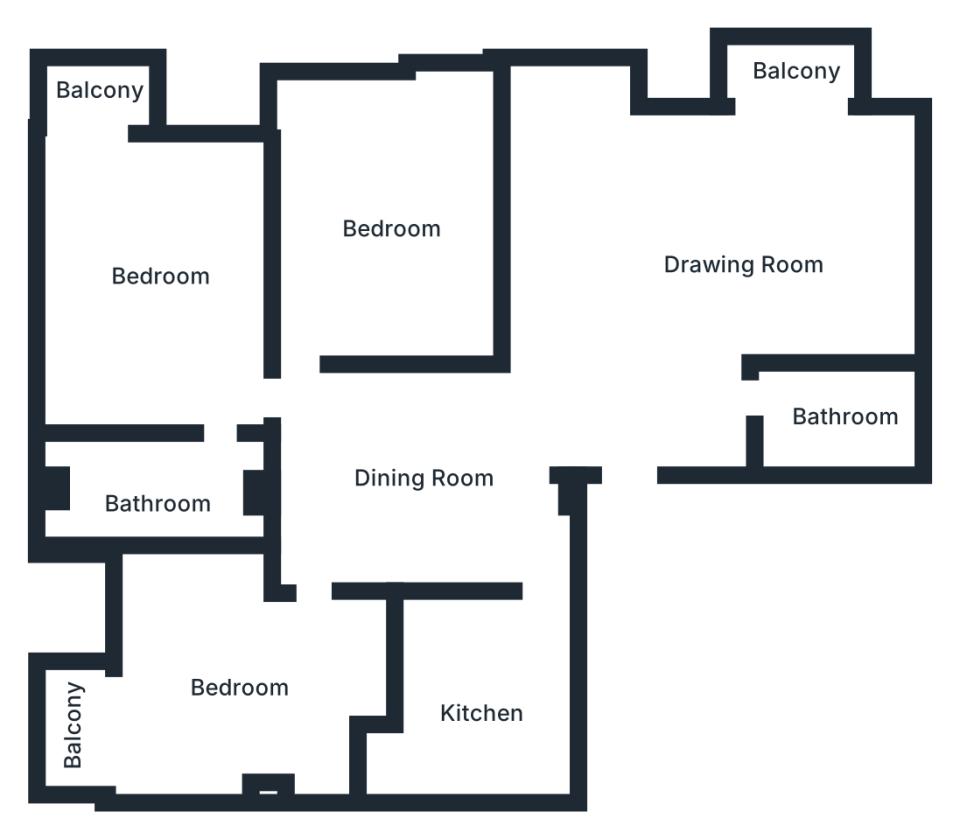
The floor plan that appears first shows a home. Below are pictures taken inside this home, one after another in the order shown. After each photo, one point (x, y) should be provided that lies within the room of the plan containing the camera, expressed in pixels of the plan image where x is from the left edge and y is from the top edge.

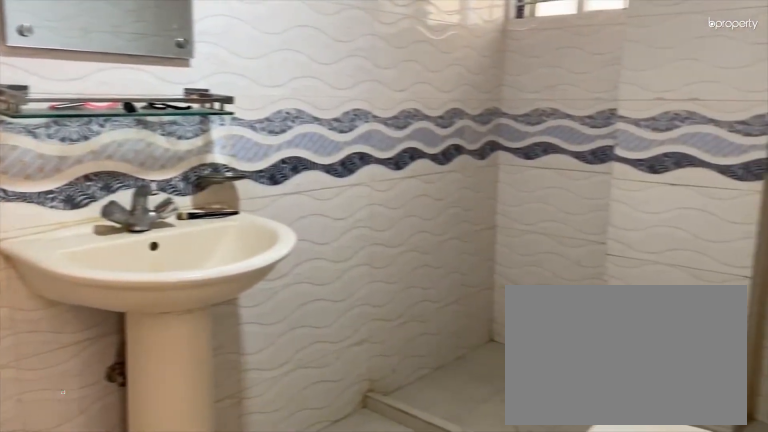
(161, 498)
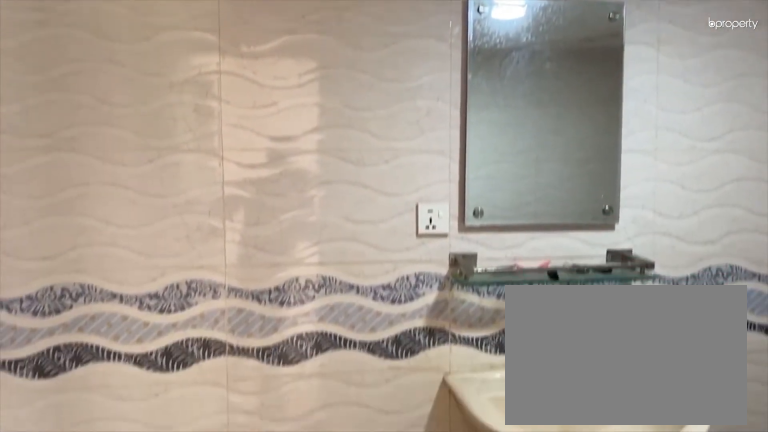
(161, 498)
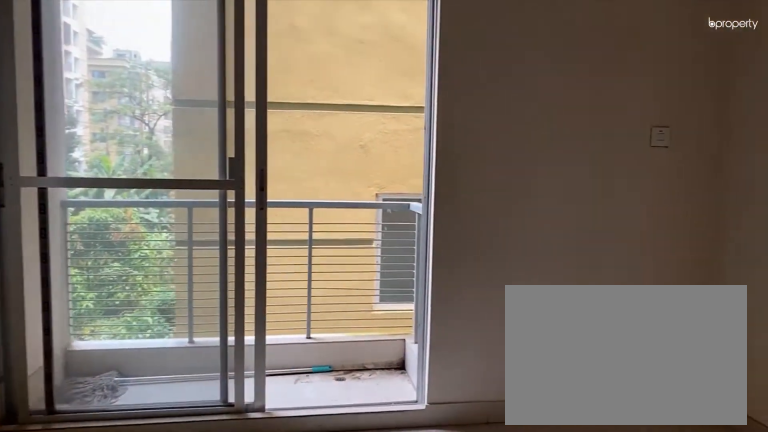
(249, 684)
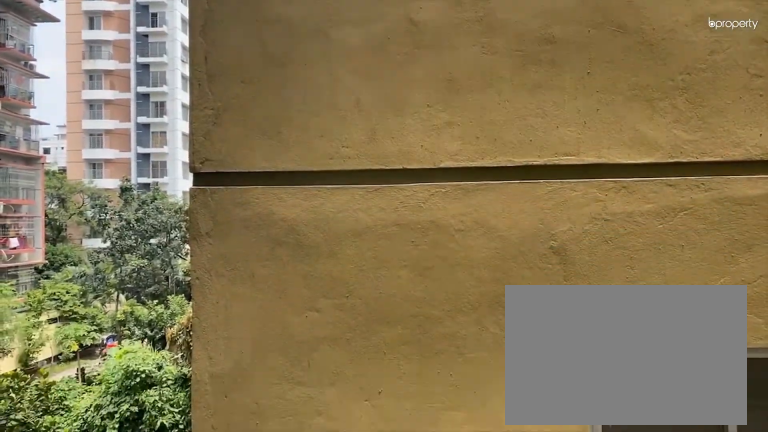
(76, 733)
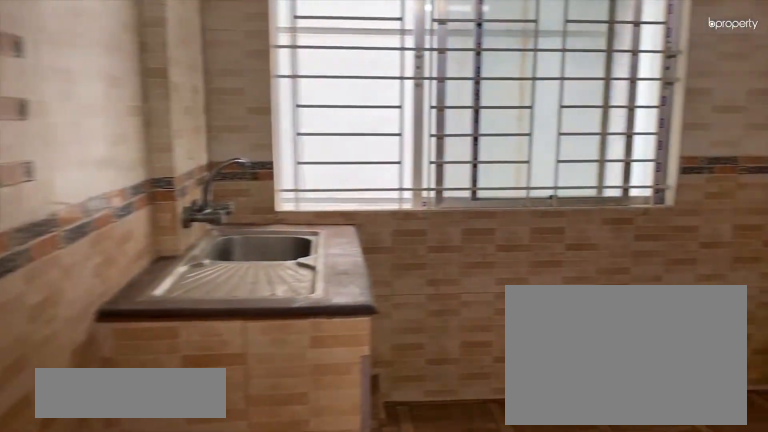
(484, 709)
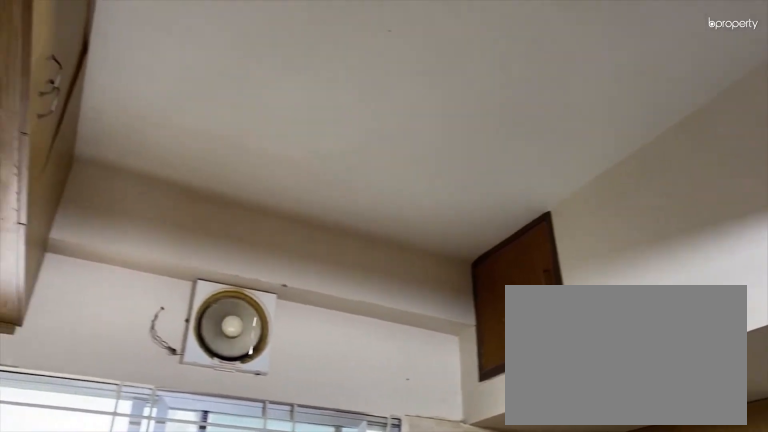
(484, 709)
